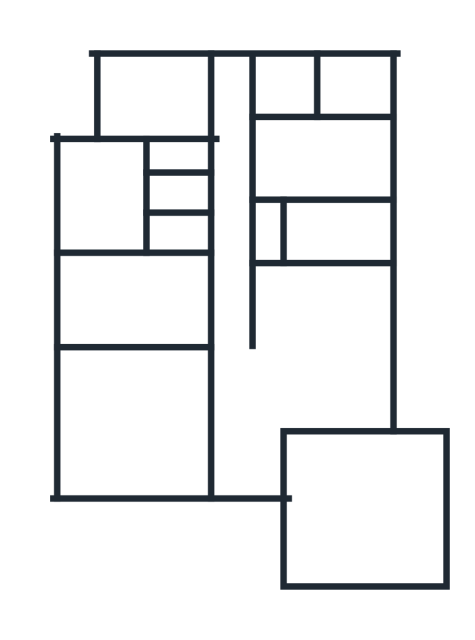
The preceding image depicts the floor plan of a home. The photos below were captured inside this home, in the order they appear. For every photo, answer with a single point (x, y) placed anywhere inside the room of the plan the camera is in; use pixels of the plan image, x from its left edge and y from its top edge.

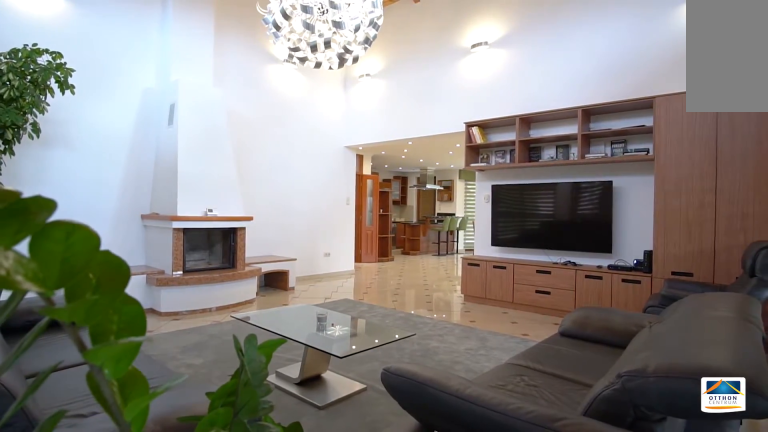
(138, 423)
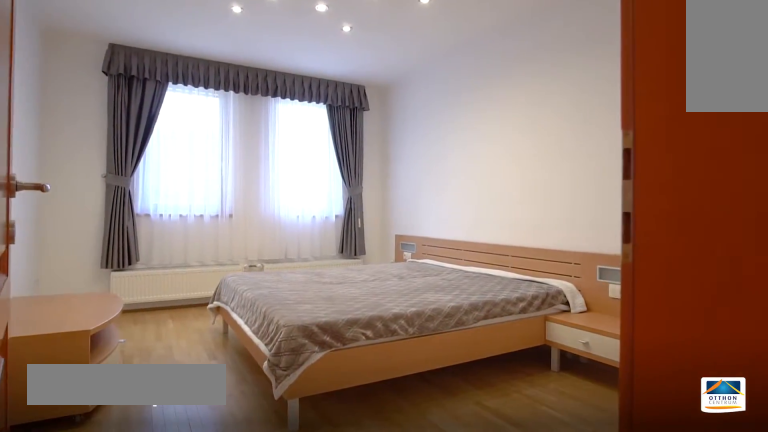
(156, 98)
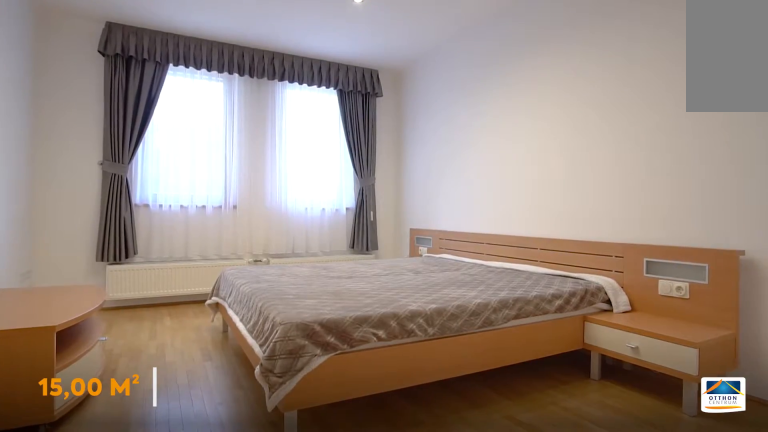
(157, 97)
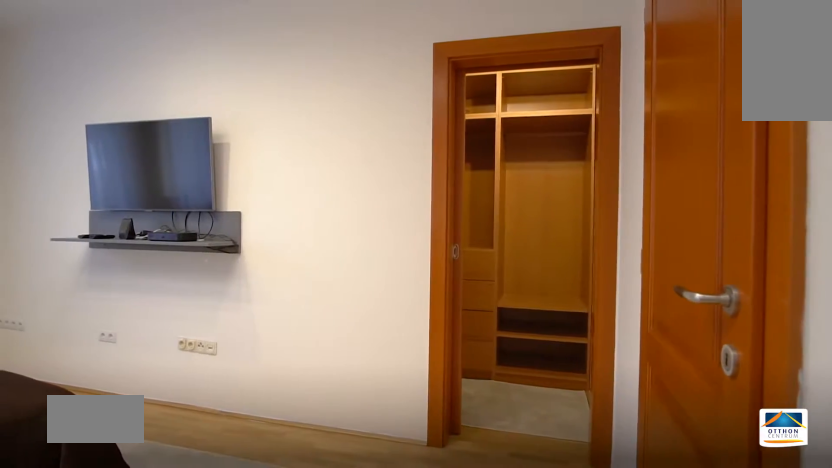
(137, 300)
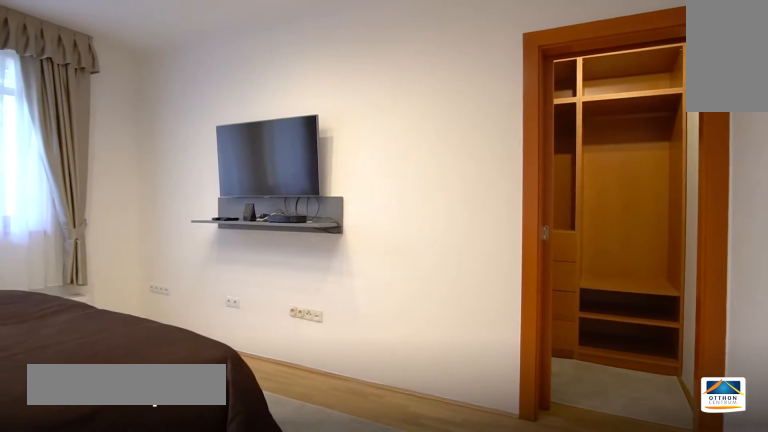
(135, 301)
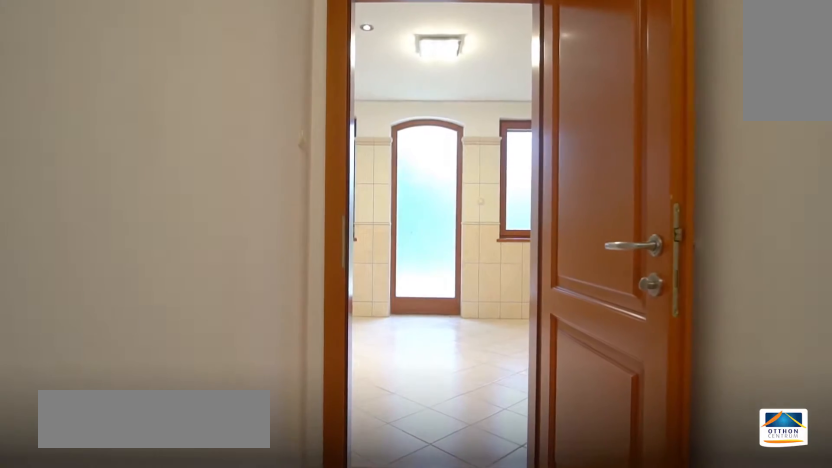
(181, 196)
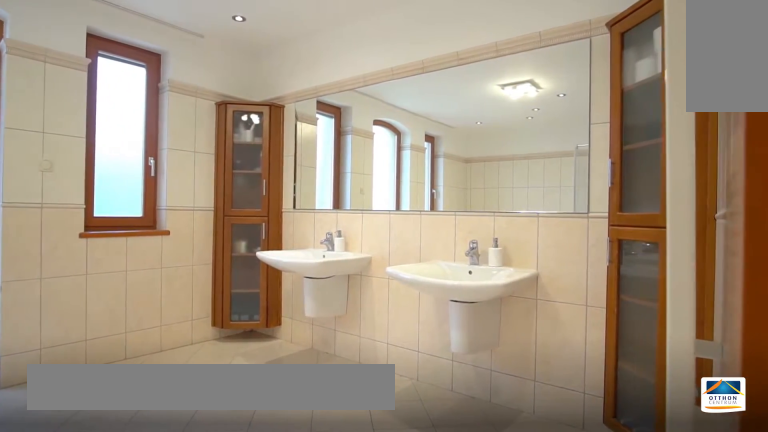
(104, 196)
